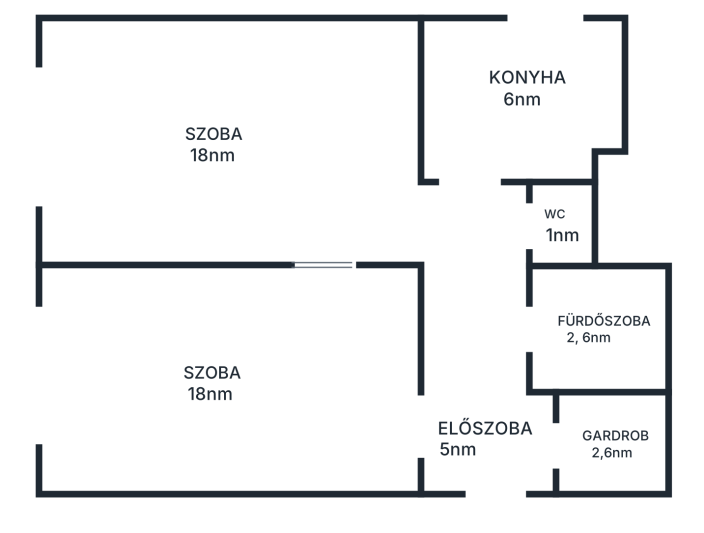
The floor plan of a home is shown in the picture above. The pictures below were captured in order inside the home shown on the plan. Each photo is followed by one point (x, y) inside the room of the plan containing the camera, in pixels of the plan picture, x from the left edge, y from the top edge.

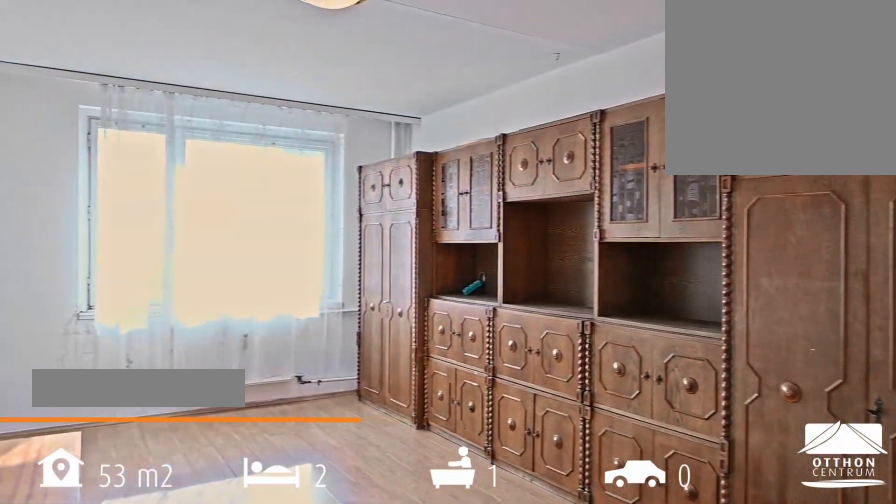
(222, 387)
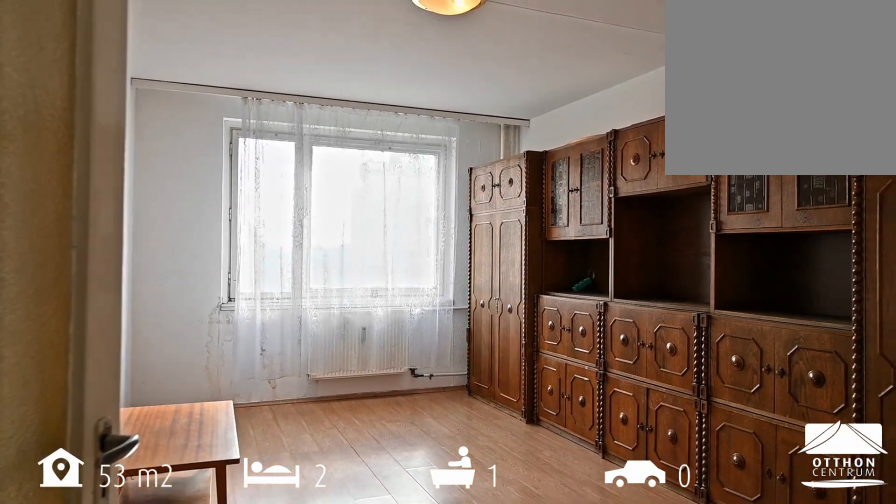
(222, 387)
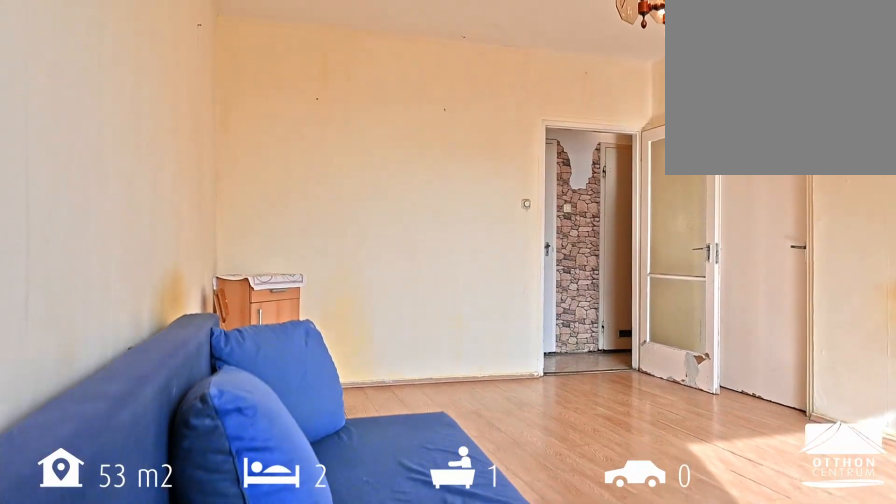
(235, 151)
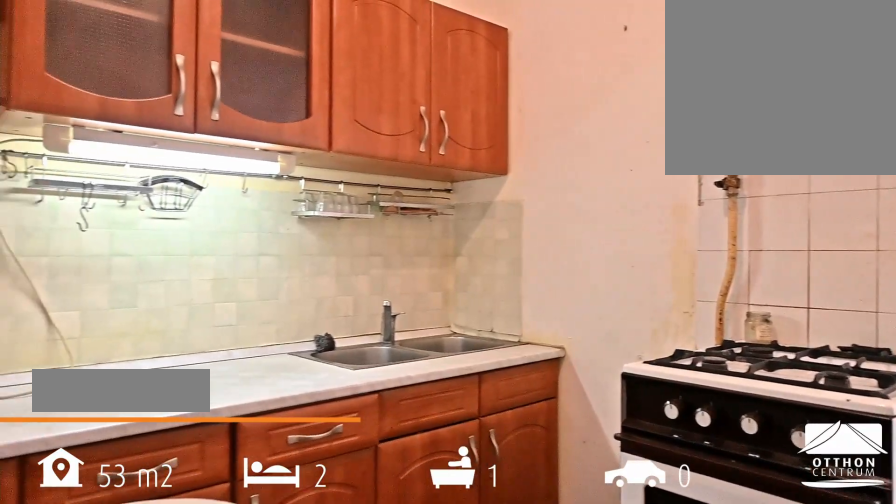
(526, 102)
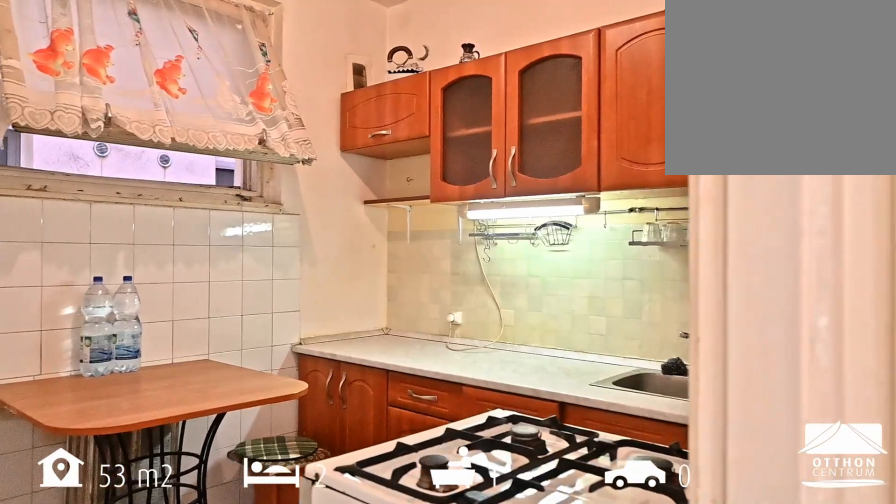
(526, 103)
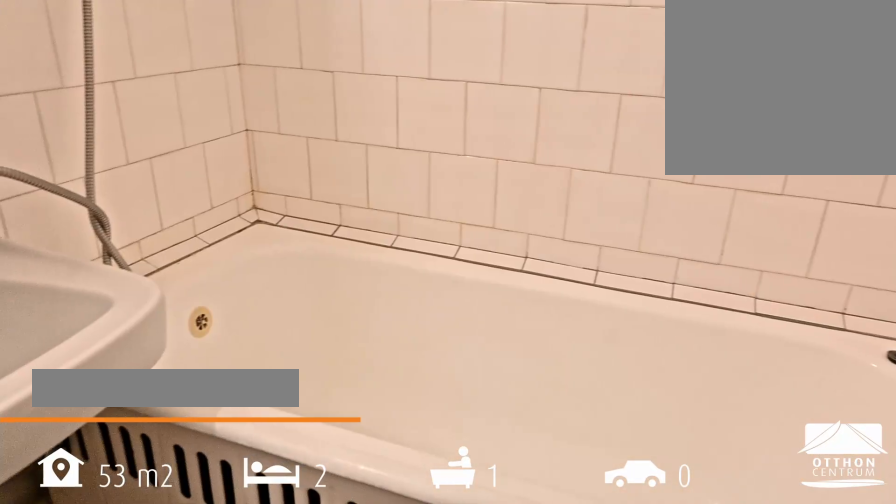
(604, 338)
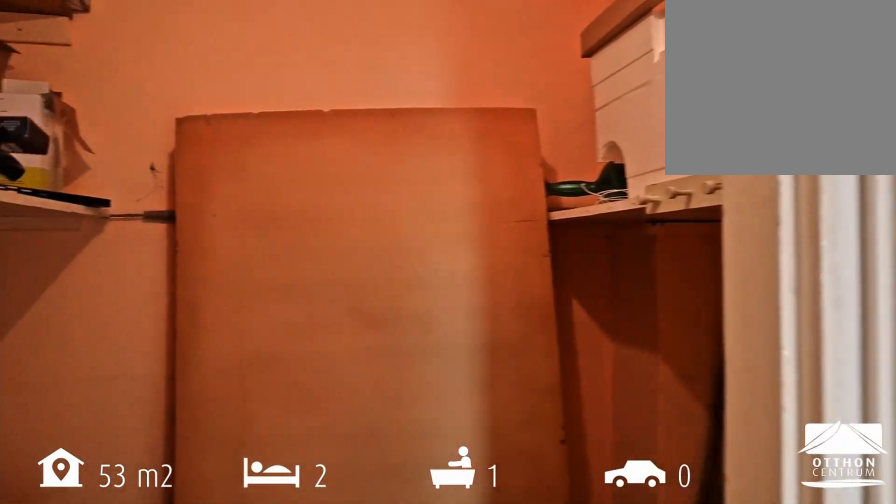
(611, 444)
